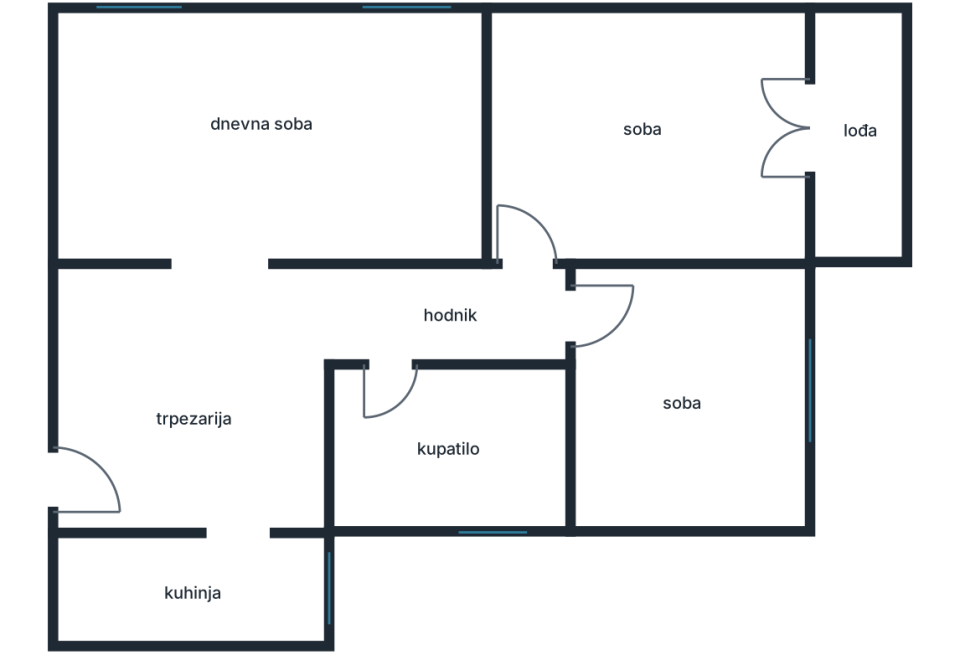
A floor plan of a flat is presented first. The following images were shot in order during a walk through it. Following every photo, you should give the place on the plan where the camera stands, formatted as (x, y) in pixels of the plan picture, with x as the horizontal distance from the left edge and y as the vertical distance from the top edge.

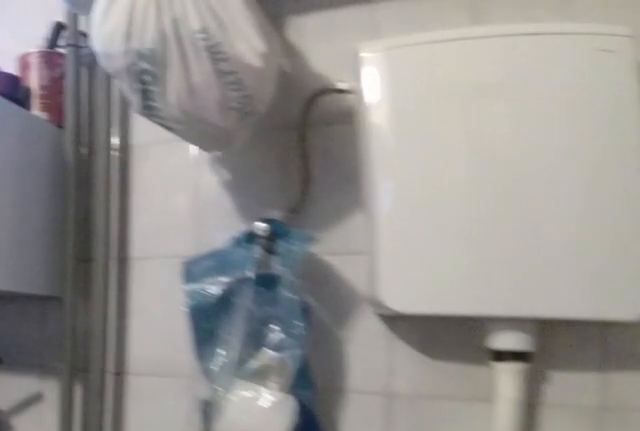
(387, 423)
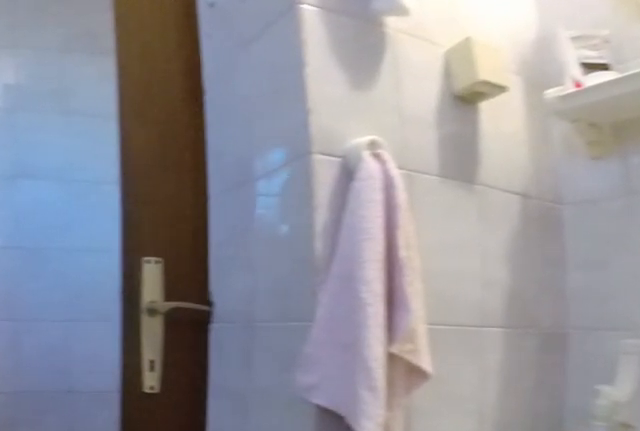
(498, 462)
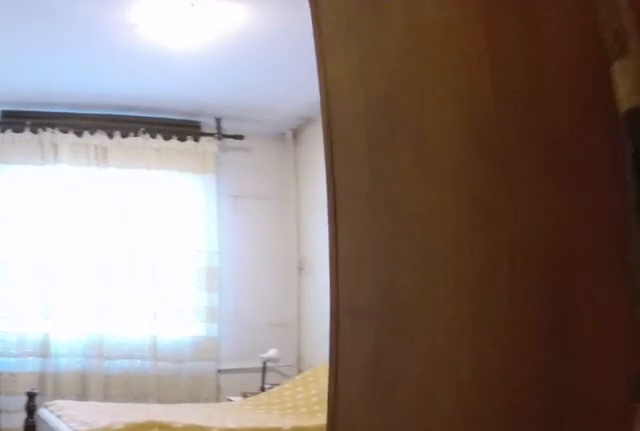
(496, 323)
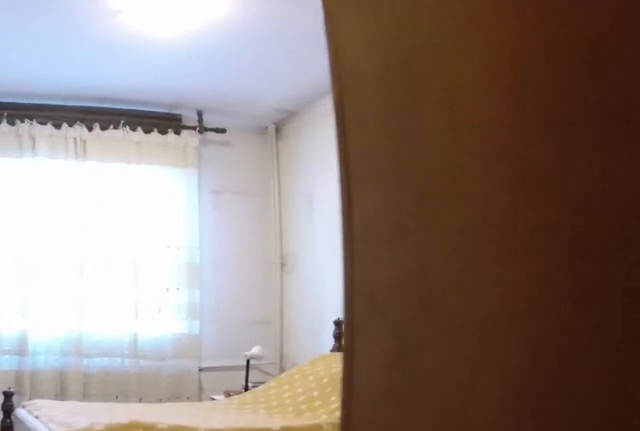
(501, 323)
